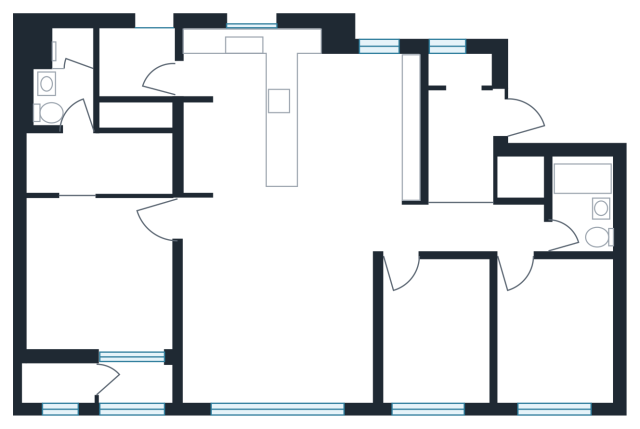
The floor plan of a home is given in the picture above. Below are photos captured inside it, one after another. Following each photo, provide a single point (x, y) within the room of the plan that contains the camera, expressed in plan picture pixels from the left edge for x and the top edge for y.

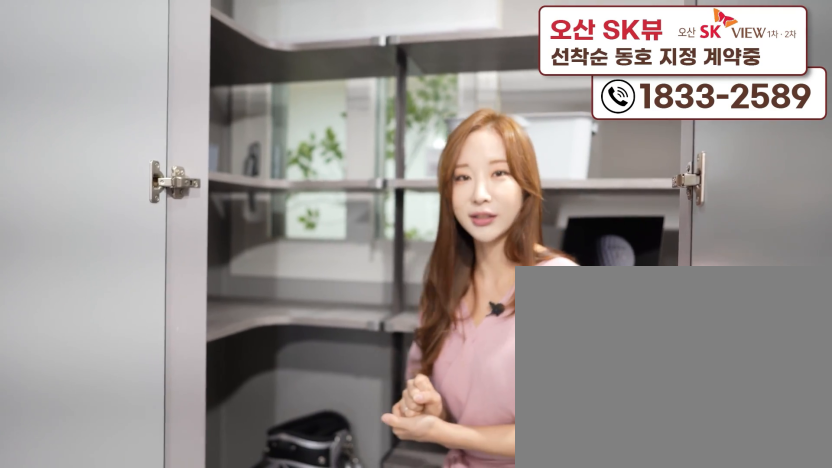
(466, 127)
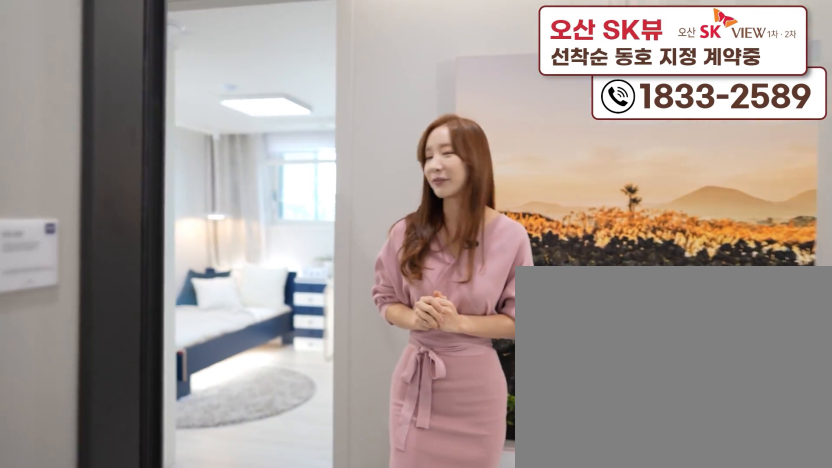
(466, 127)
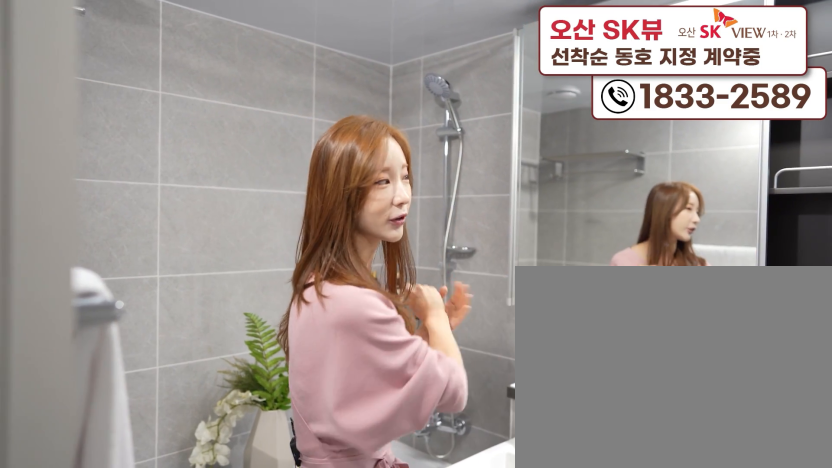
(587, 223)
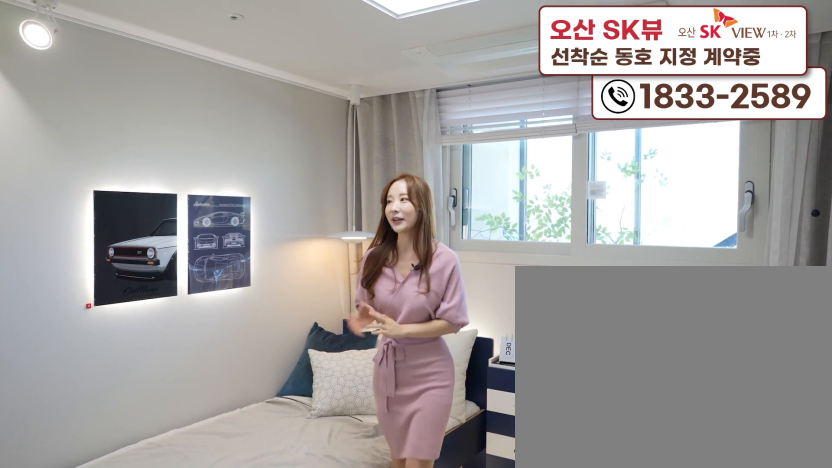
(549, 365)
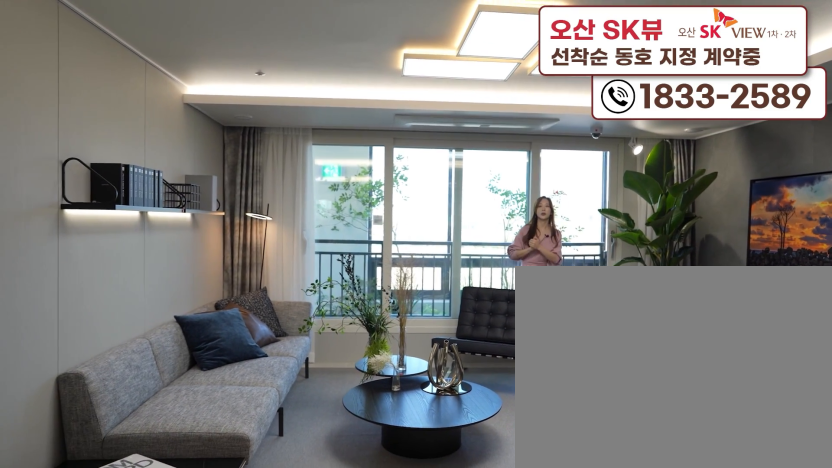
(281, 353)
